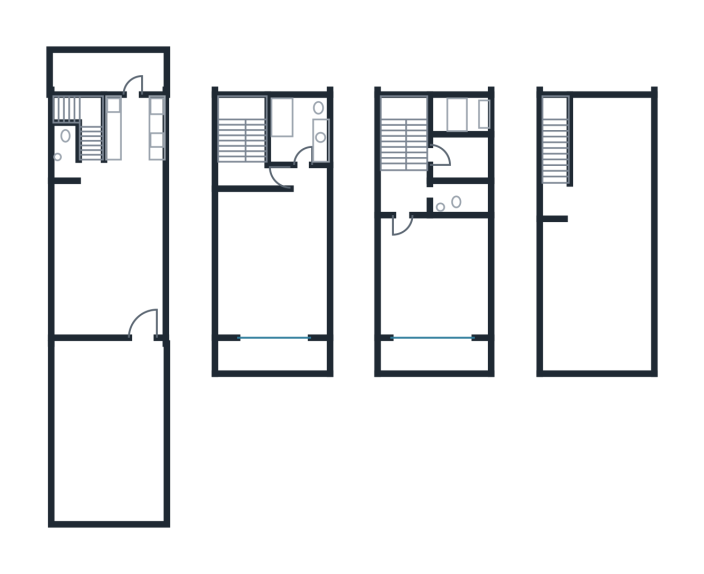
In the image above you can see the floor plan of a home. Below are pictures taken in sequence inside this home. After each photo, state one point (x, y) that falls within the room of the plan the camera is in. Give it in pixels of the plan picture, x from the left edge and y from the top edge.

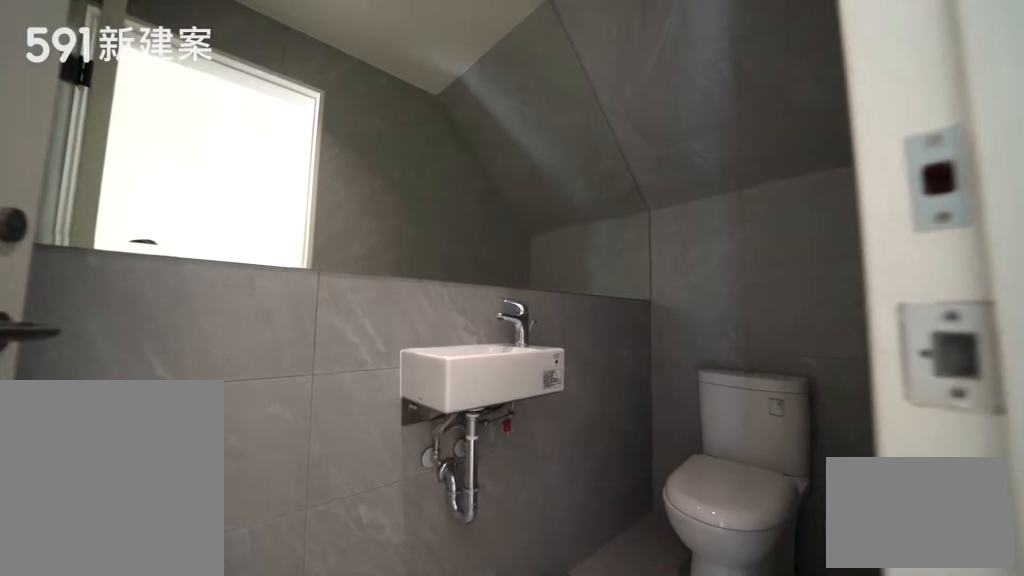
(64, 151)
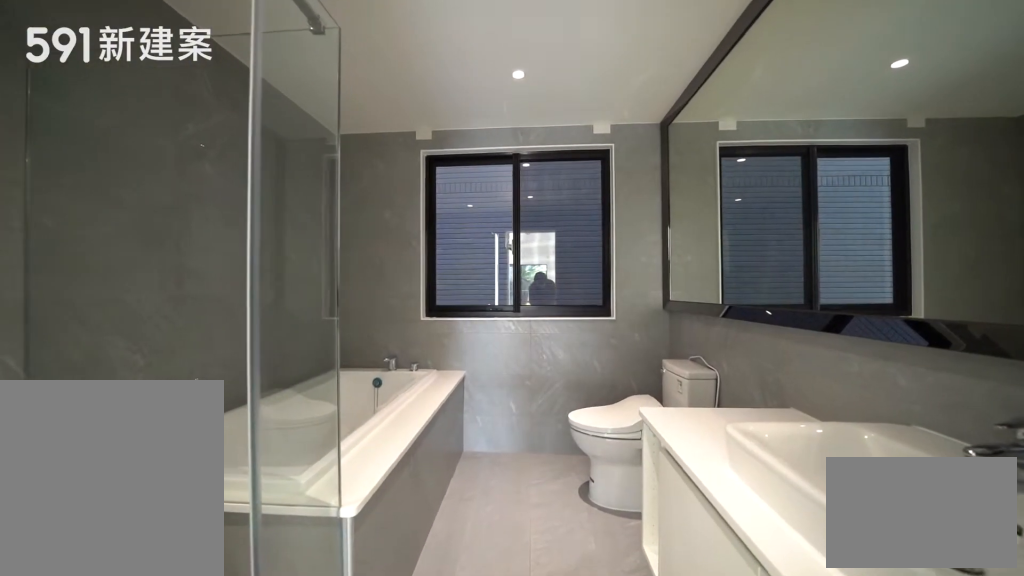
(297, 123)
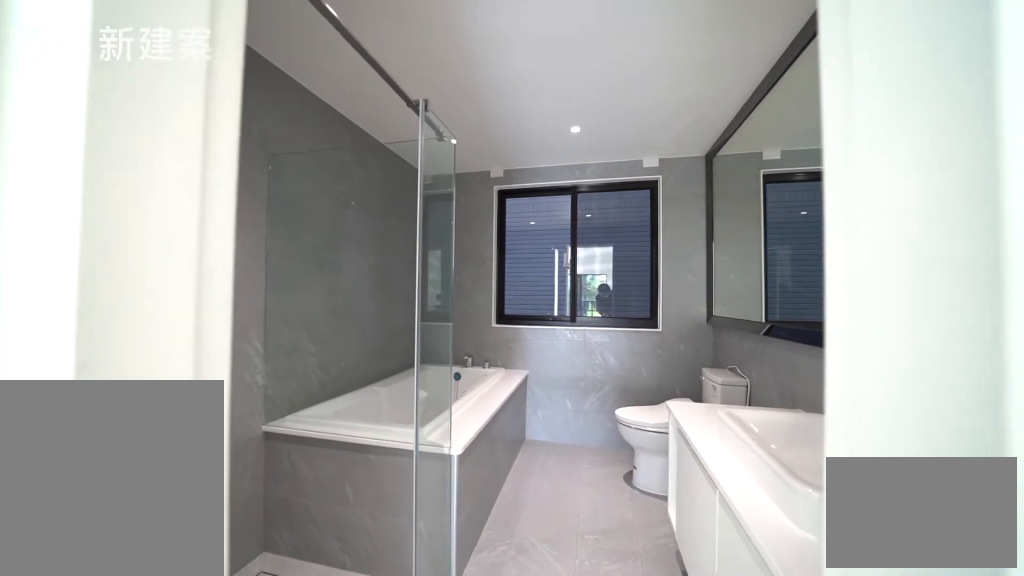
(297, 123)
